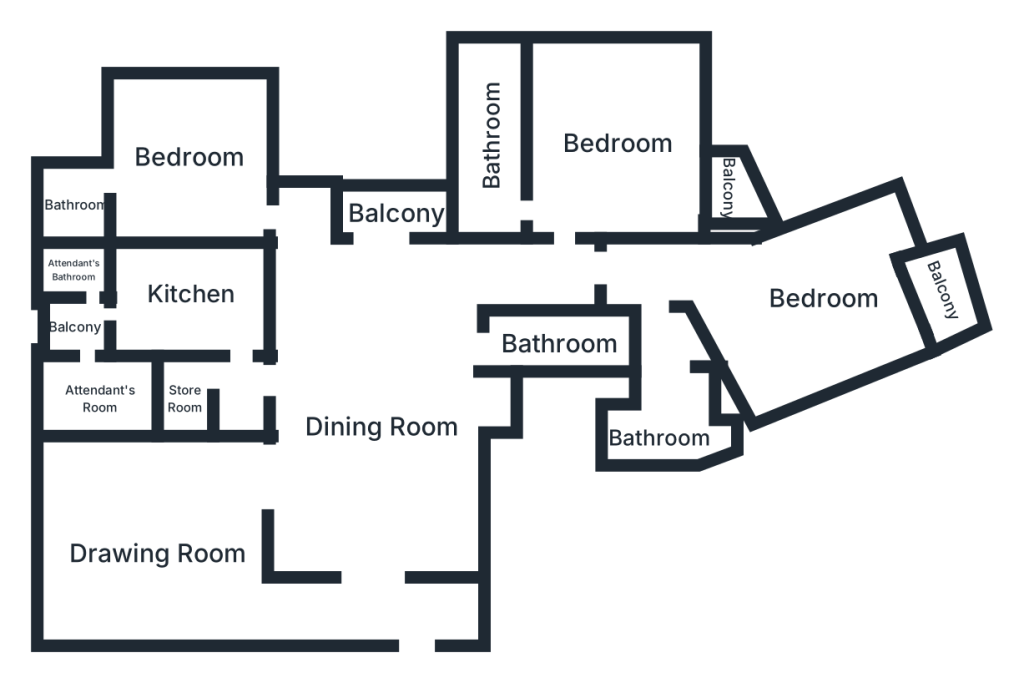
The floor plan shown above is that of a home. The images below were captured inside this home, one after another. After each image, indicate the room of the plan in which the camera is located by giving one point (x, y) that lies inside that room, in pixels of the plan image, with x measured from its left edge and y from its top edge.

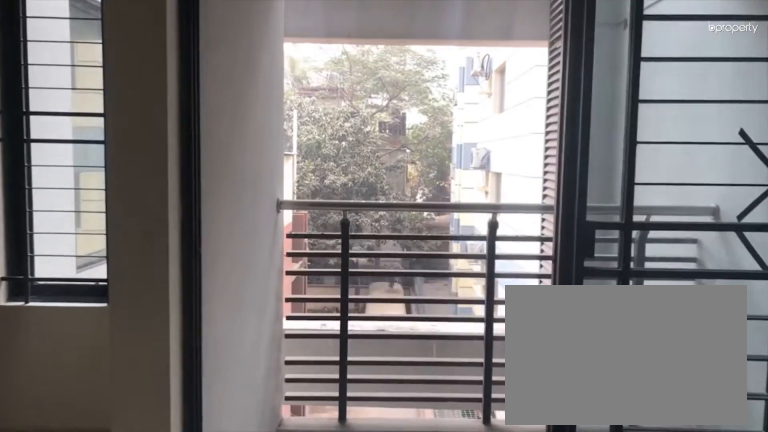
(397, 215)
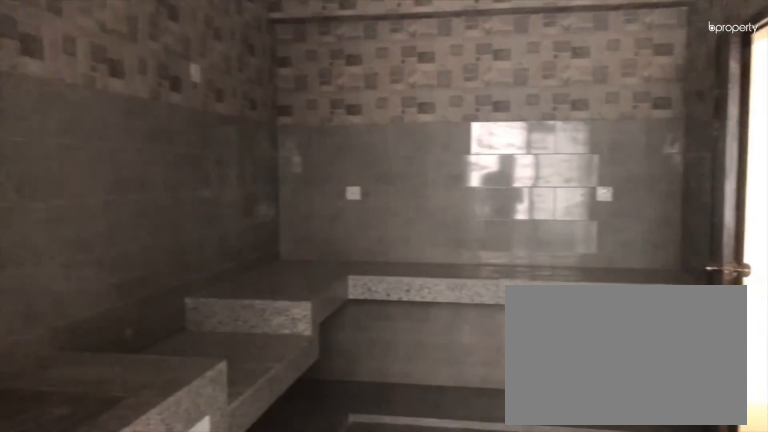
(190, 298)
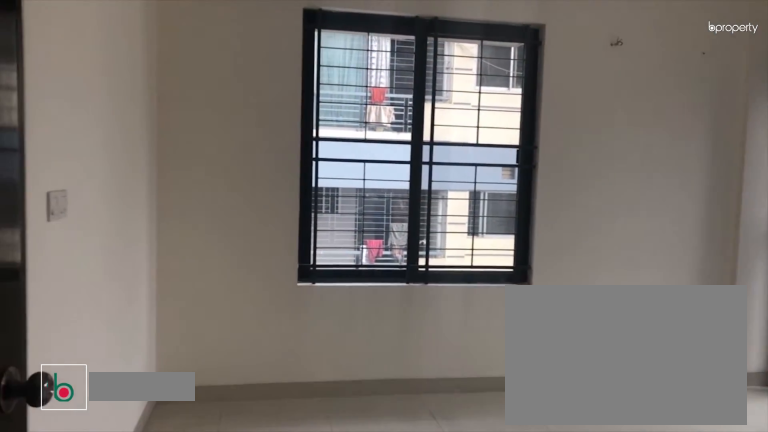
(618, 148)
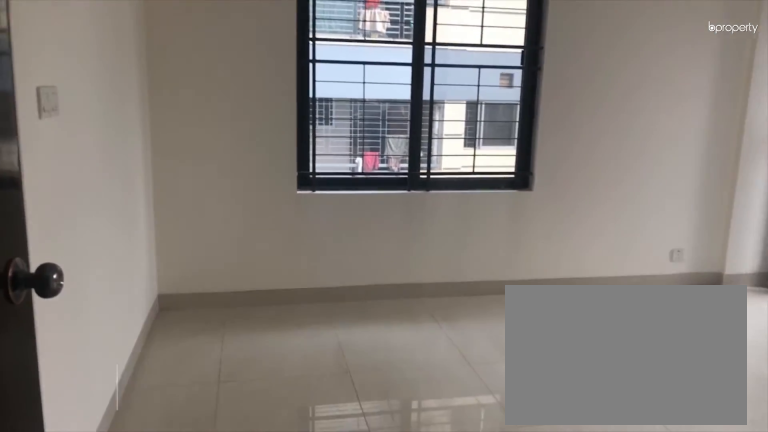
(618, 148)
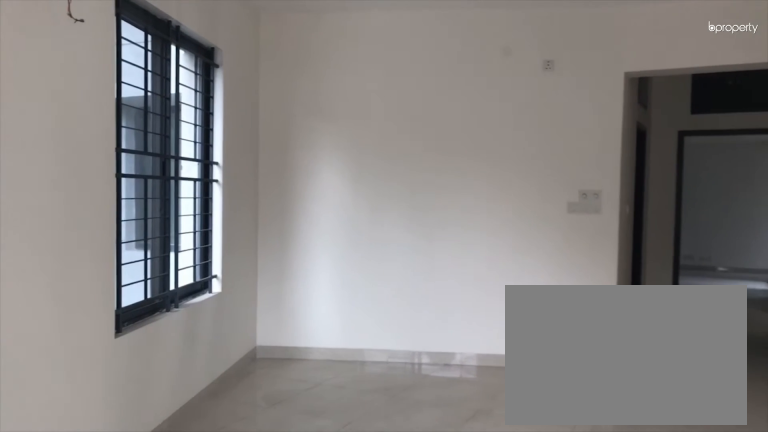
(822, 298)
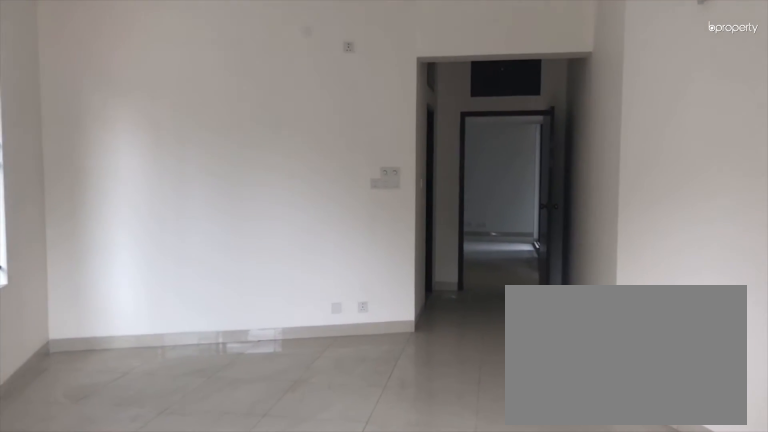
(822, 298)
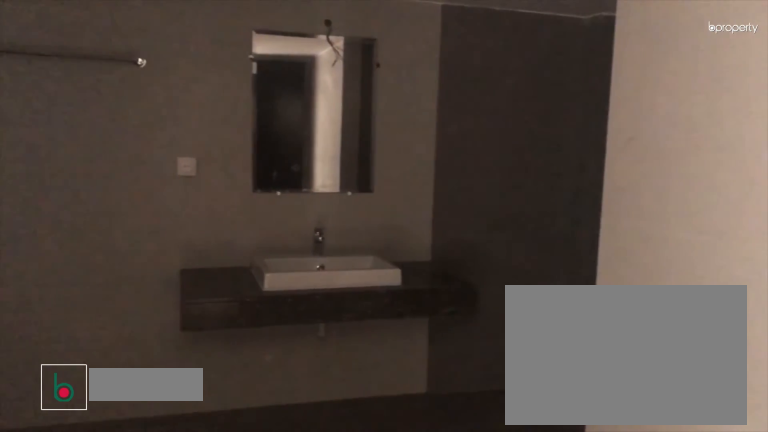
(672, 421)
